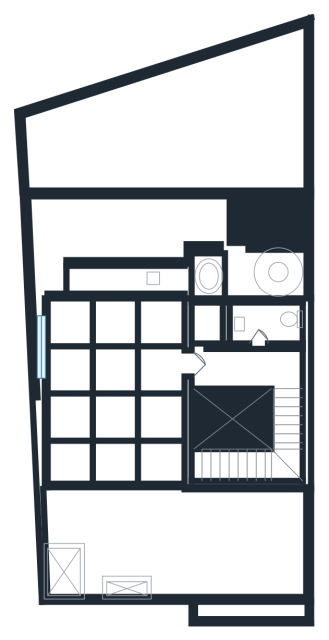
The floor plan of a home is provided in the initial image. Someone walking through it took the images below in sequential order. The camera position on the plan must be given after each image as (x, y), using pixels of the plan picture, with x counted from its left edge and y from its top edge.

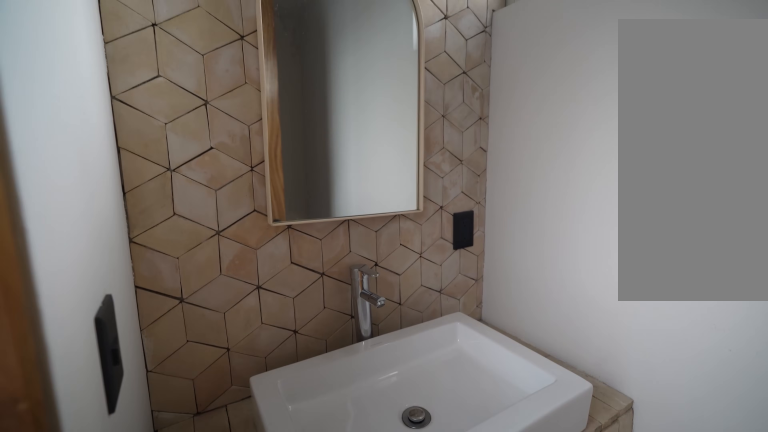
(255, 329)
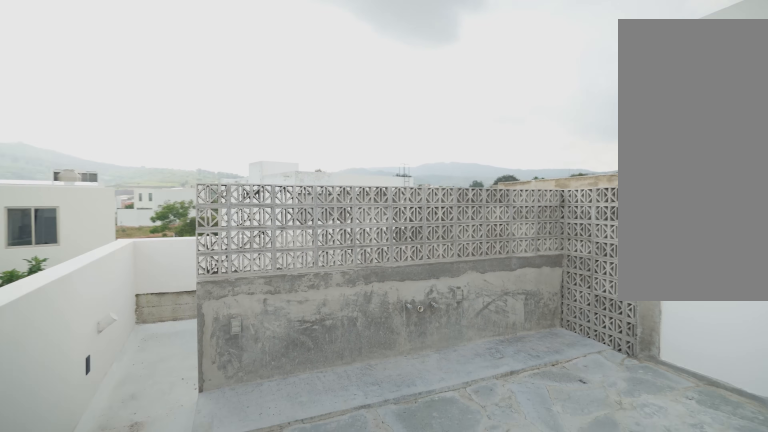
(69, 374)
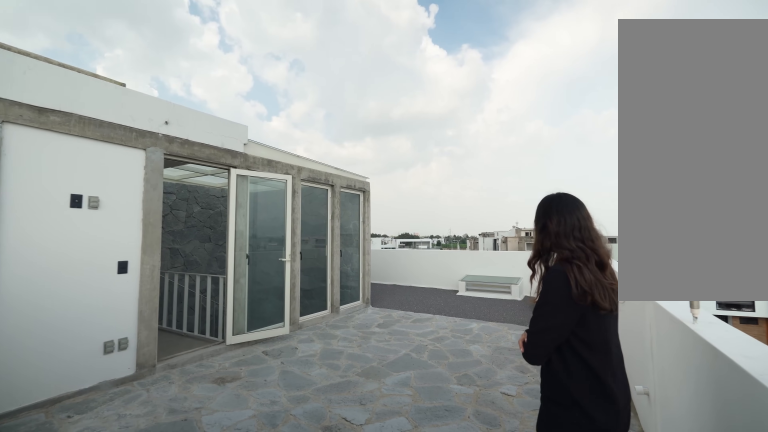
(78, 309)
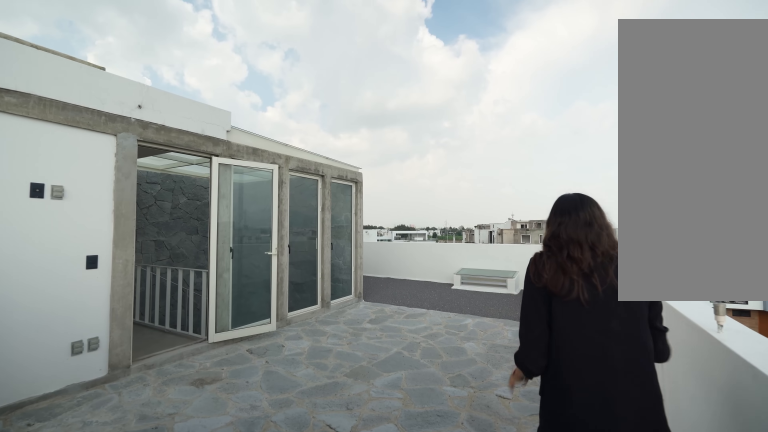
(78, 309)
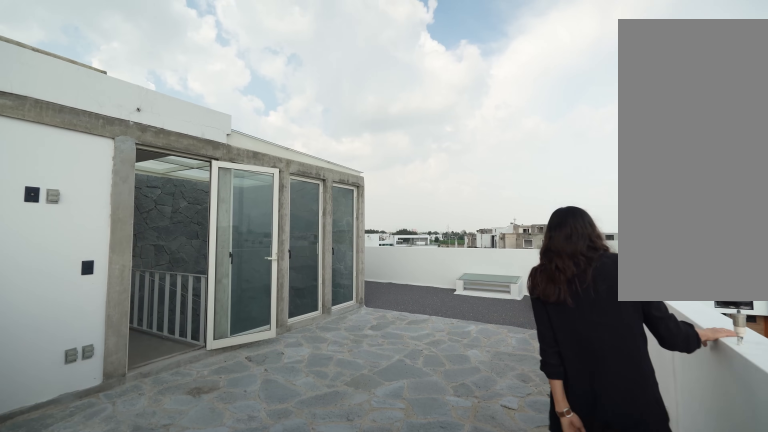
(78, 309)
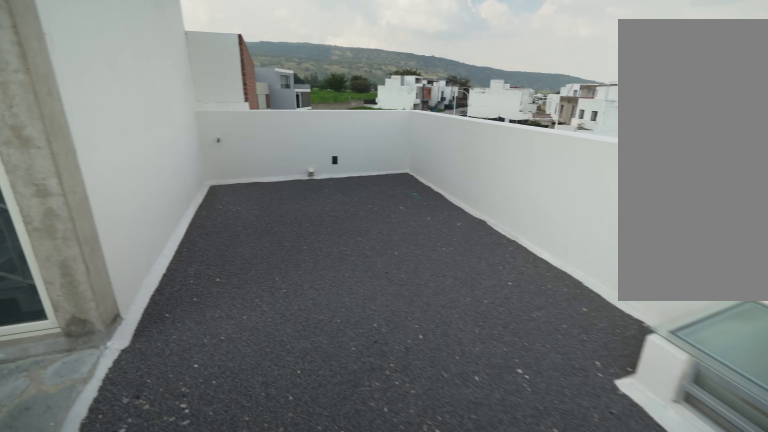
(59, 505)
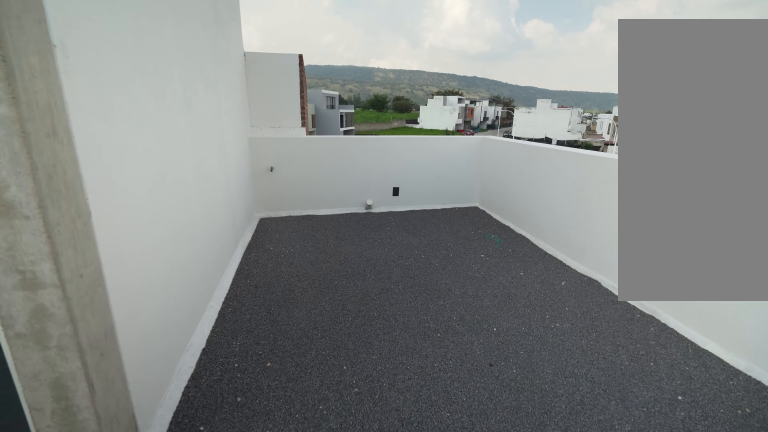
(102, 503)
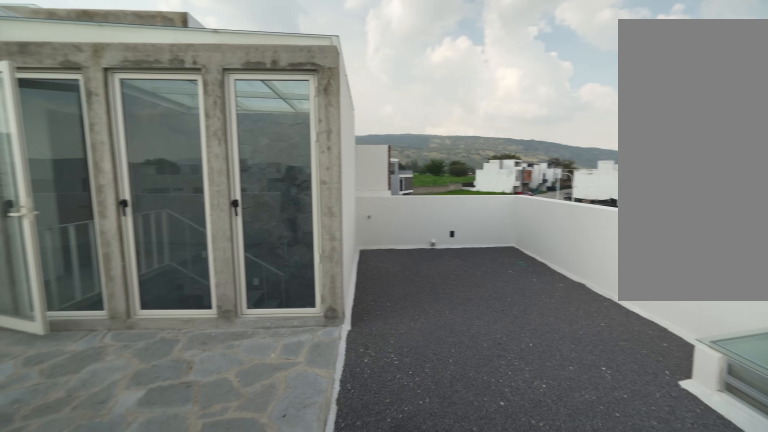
(74, 490)
